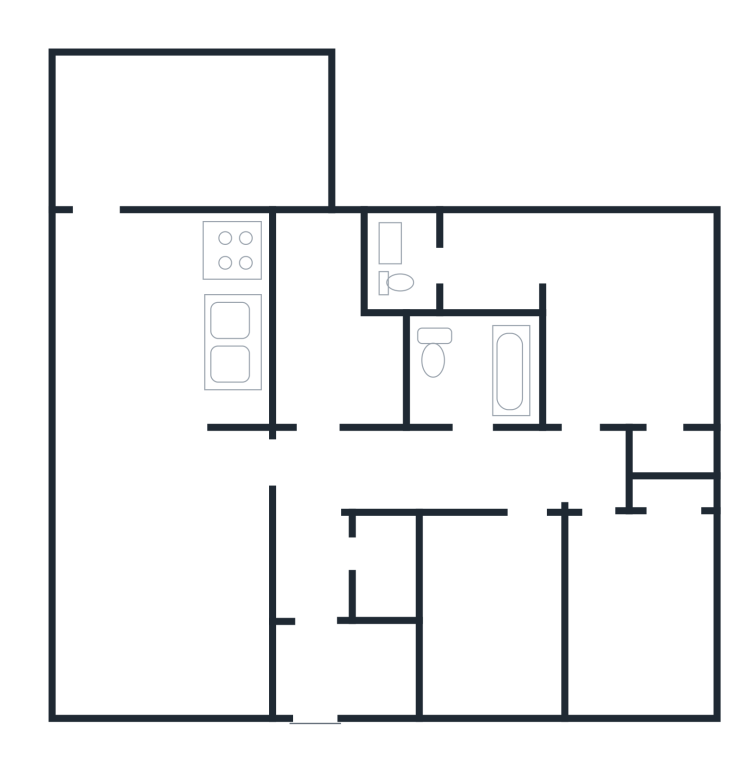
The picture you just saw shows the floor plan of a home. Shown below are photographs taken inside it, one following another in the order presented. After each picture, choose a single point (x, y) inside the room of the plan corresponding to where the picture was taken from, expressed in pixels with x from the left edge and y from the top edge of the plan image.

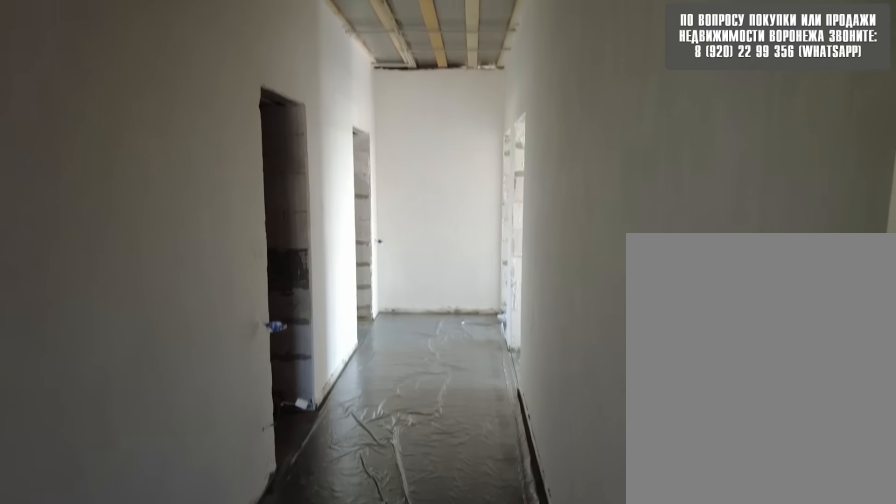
(337, 504)
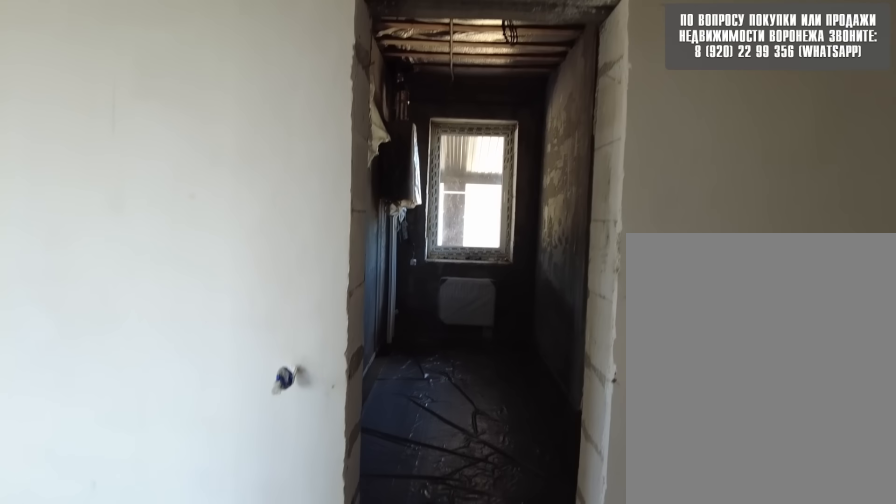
(337, 504)
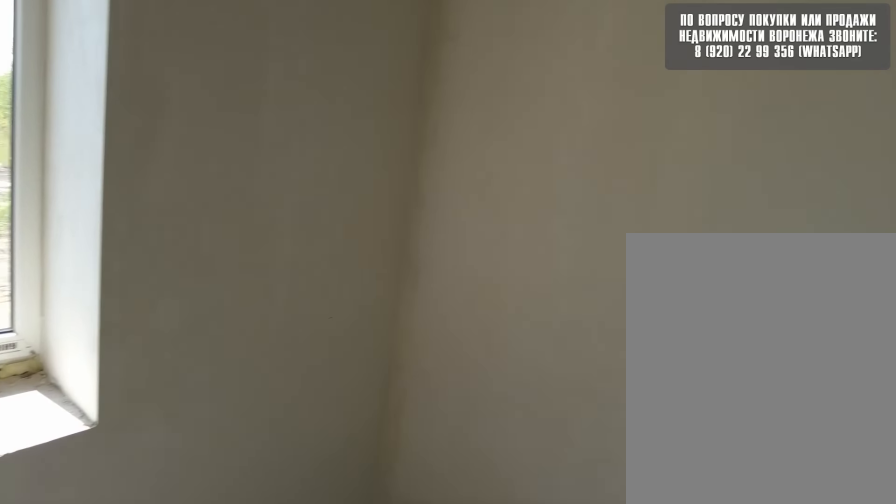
(123, 504)
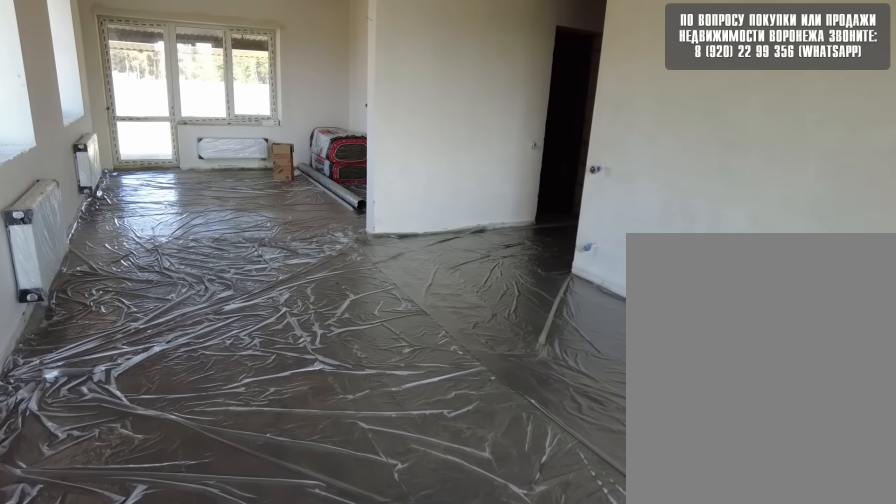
(124, 501)
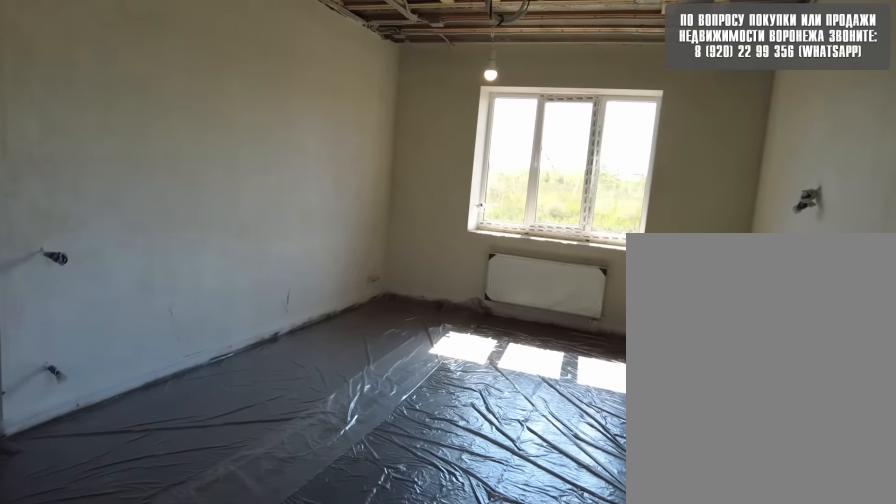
(128, 372)
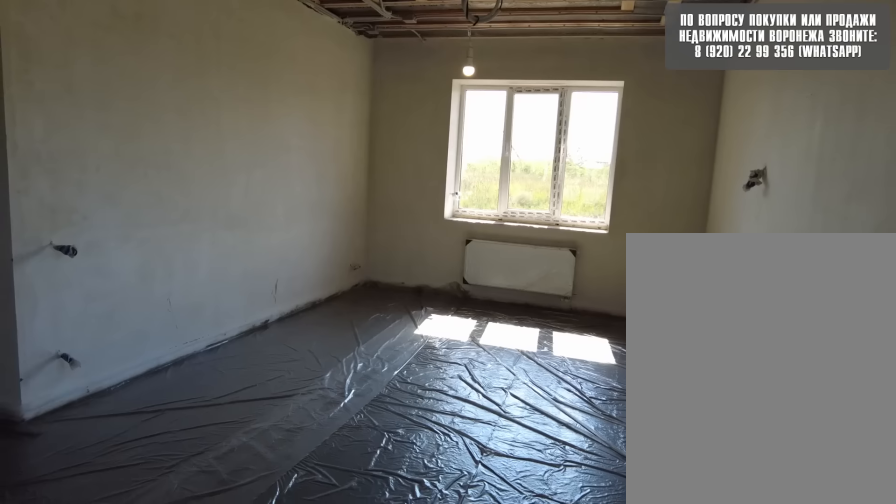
(128, 350)
